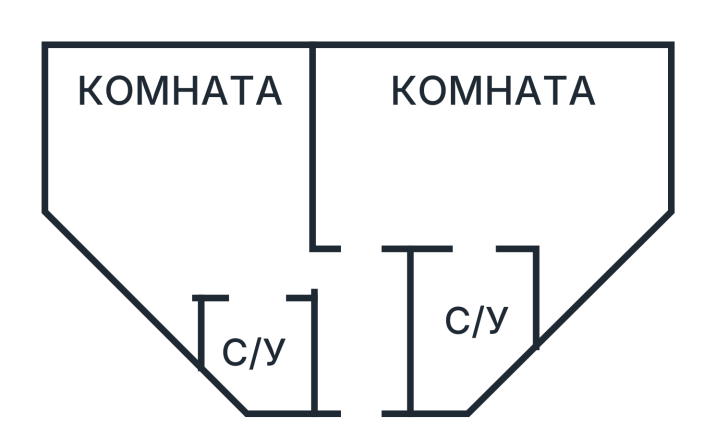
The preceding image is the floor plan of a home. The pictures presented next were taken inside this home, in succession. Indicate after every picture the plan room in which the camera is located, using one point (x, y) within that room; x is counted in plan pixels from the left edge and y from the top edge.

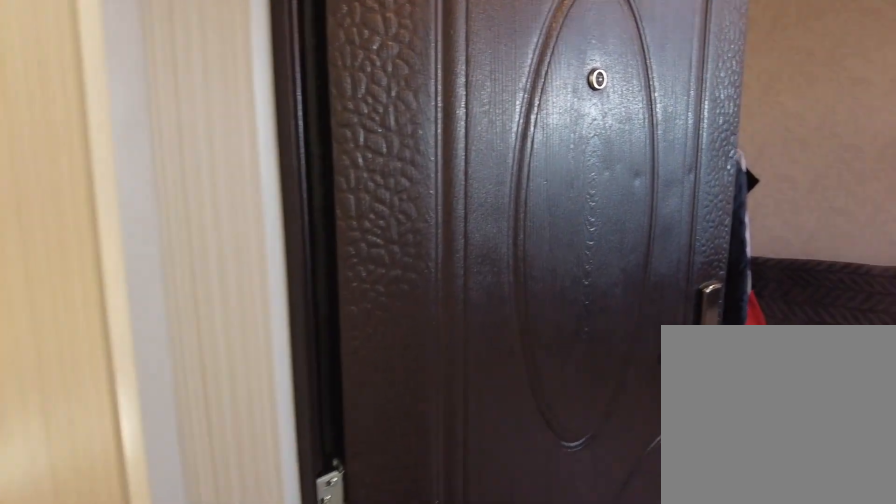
(369, 349)
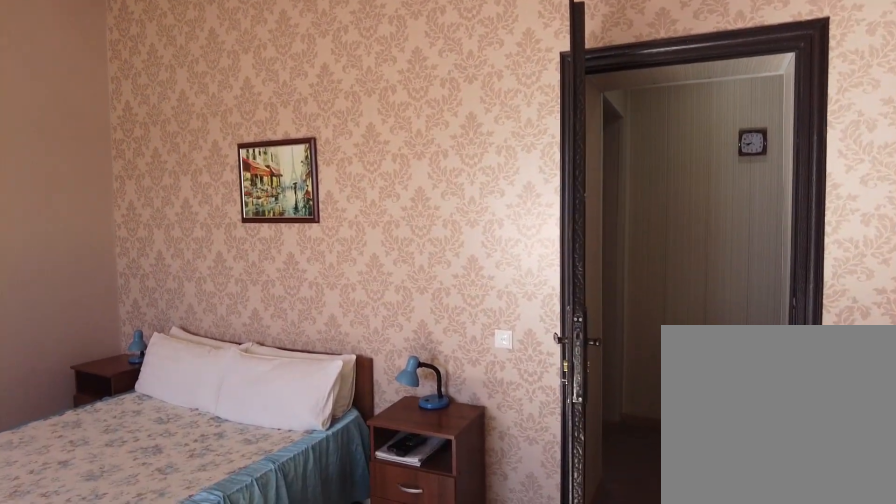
(230, 236)
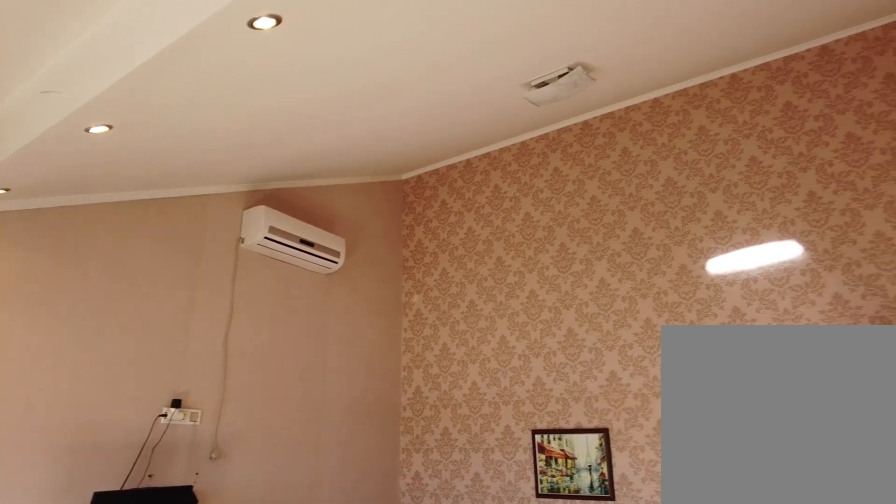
(230, 236)
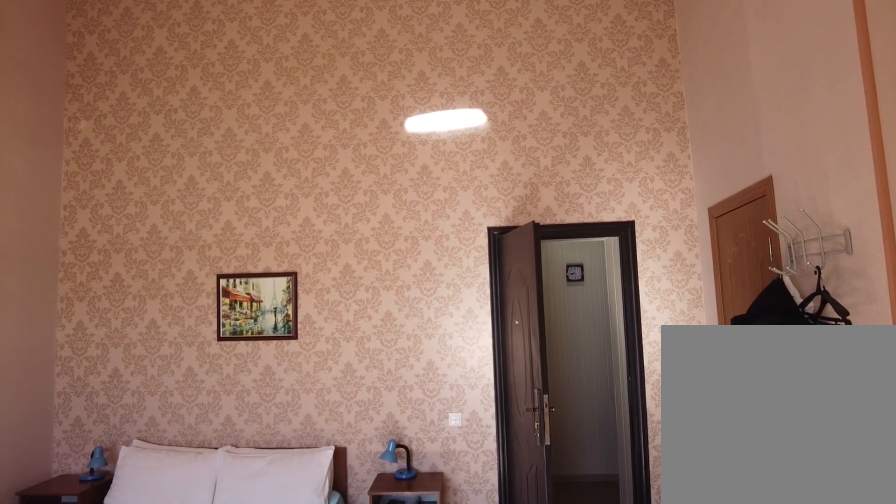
(230, 236)
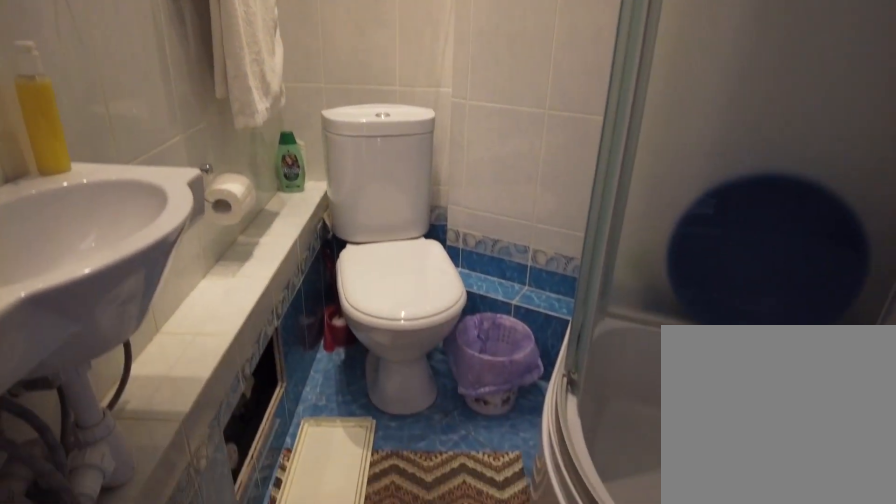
(271, 337)
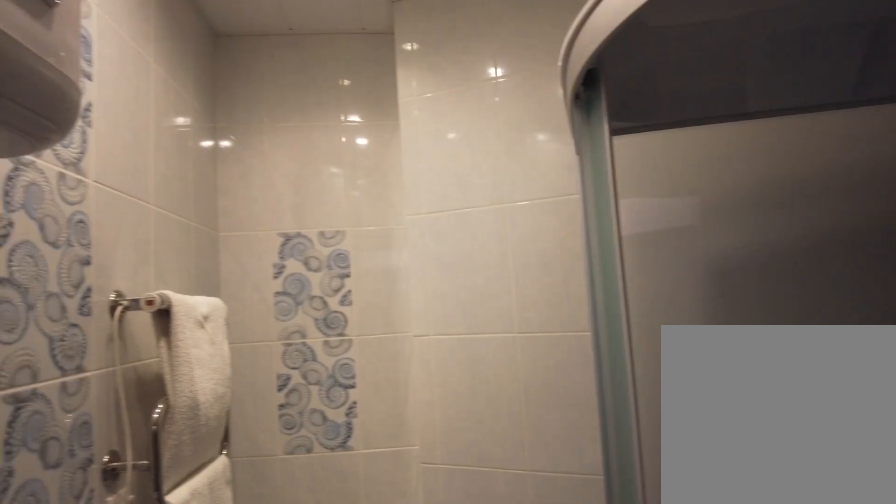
(271, 337)
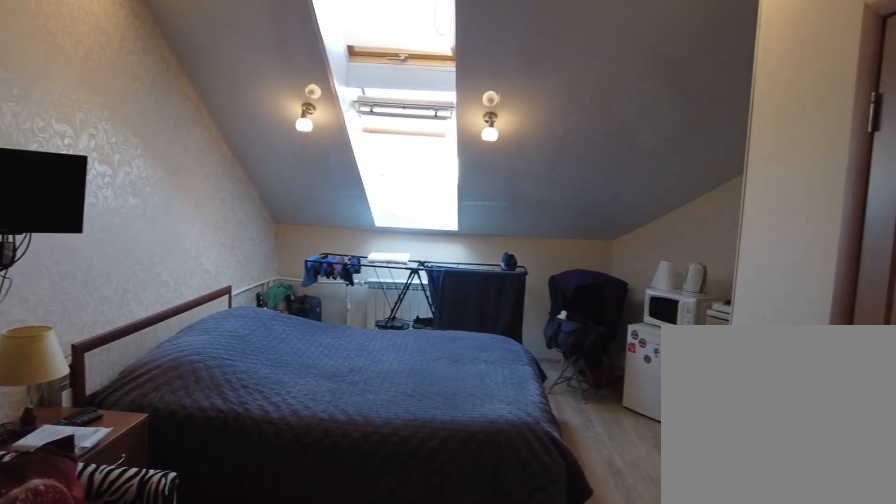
(395, 213)
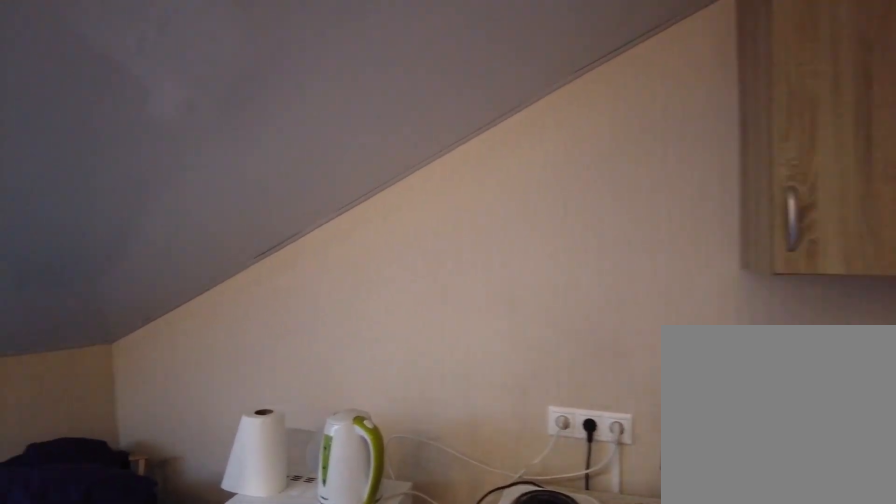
(395, 213)
